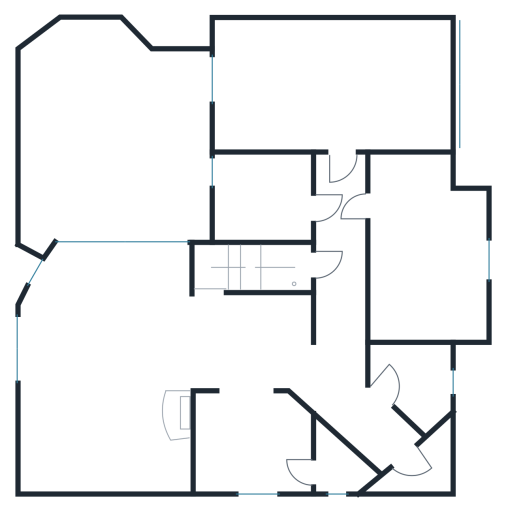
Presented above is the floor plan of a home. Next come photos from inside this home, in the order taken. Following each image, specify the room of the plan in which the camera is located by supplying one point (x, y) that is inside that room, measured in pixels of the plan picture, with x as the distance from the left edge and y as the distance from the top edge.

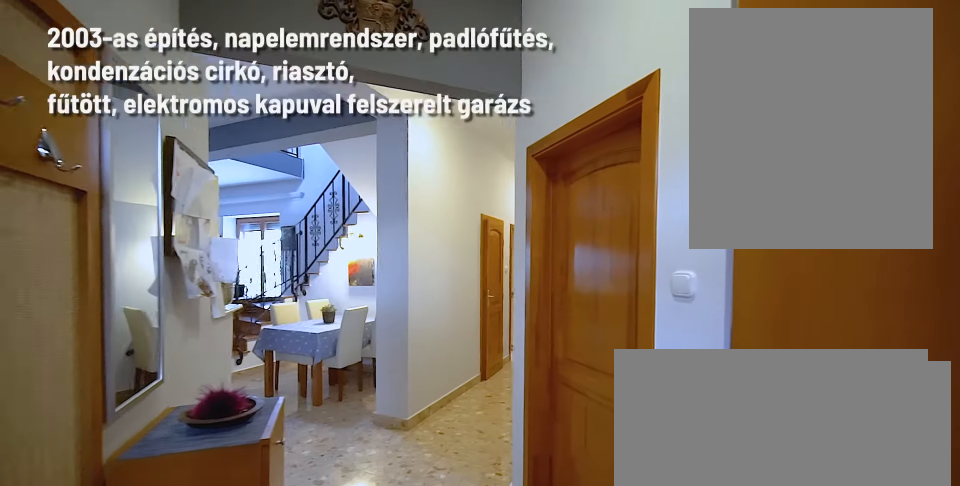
(365, 422)
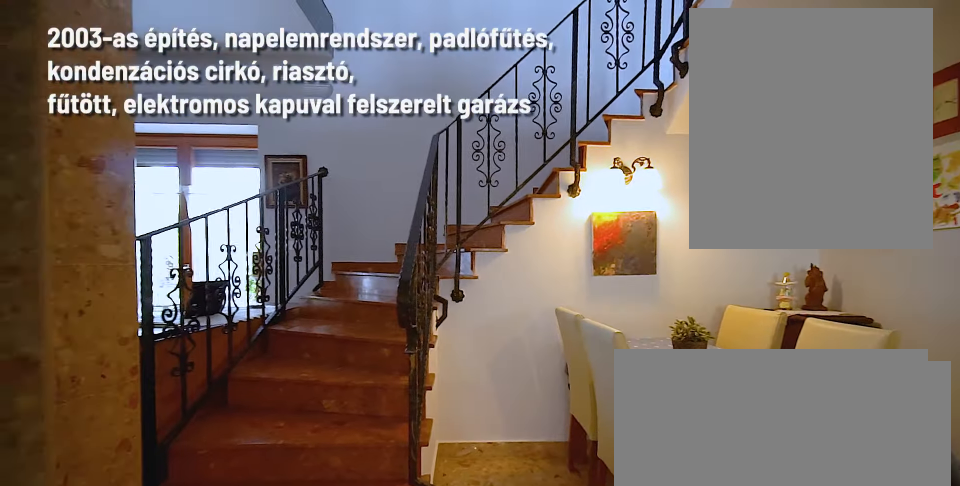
(251, 347)
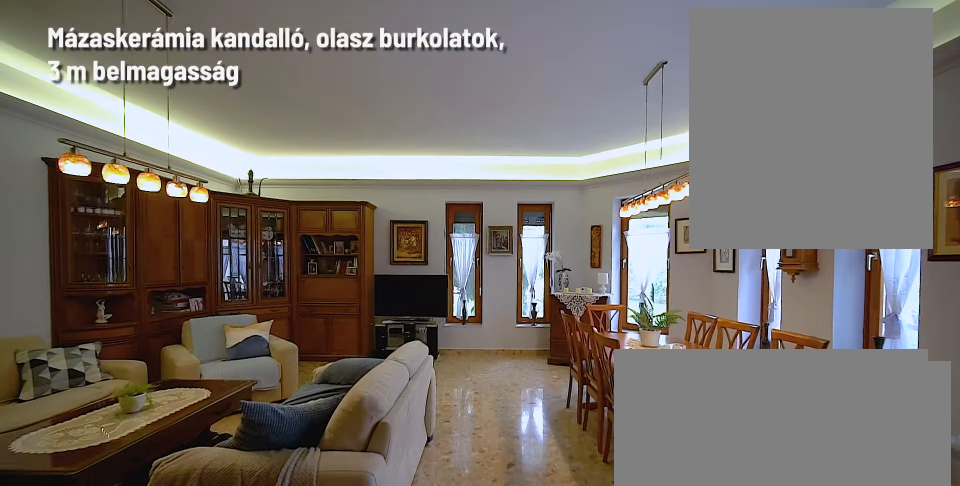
(106, 374)
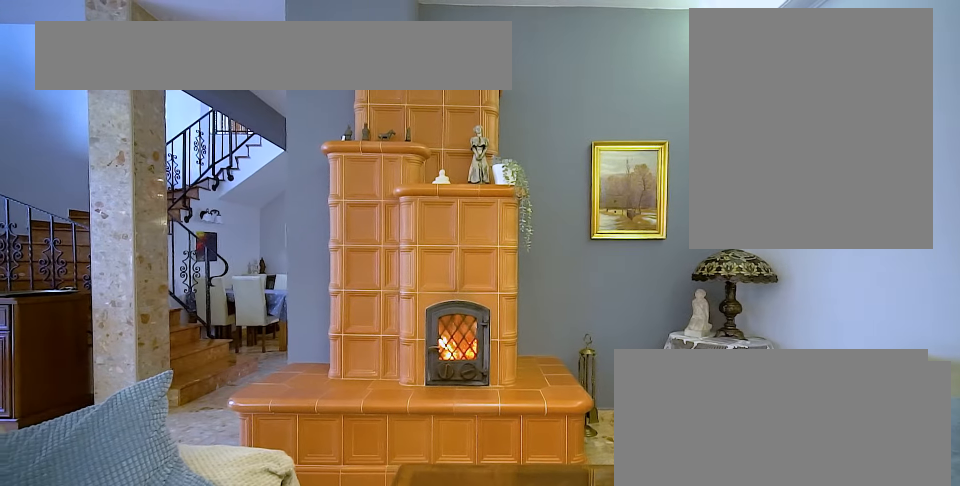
(106, 374)
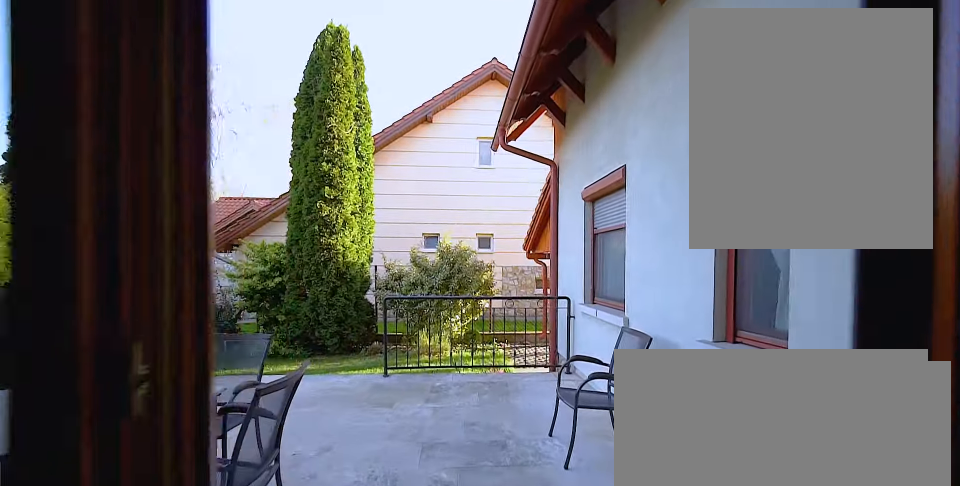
(118, 144)
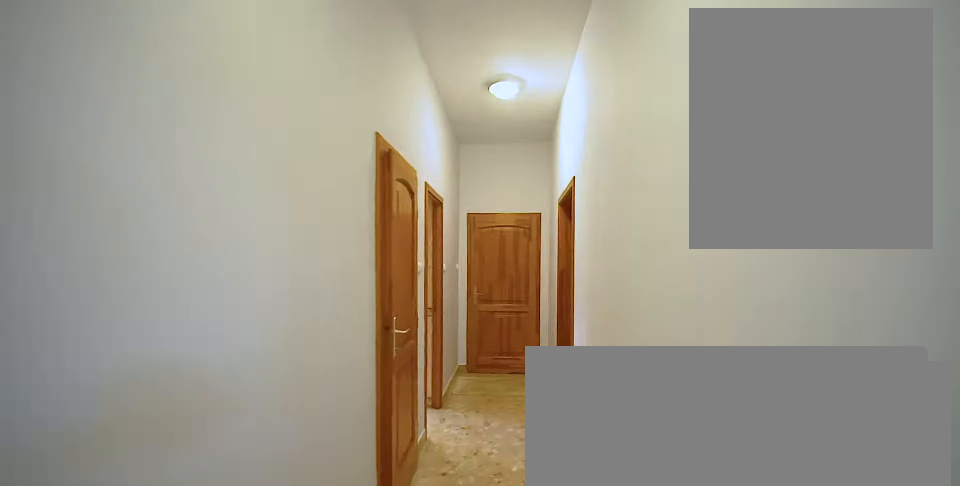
(341, 265)
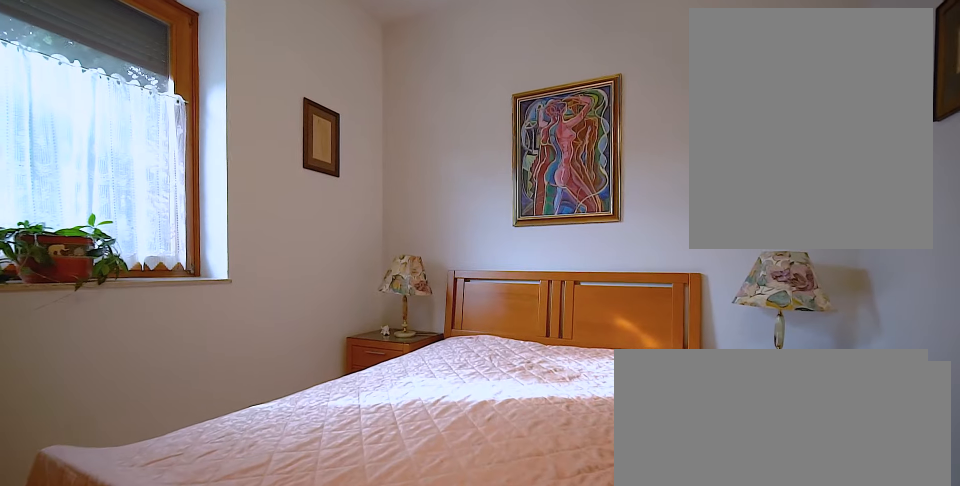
(429, 254)
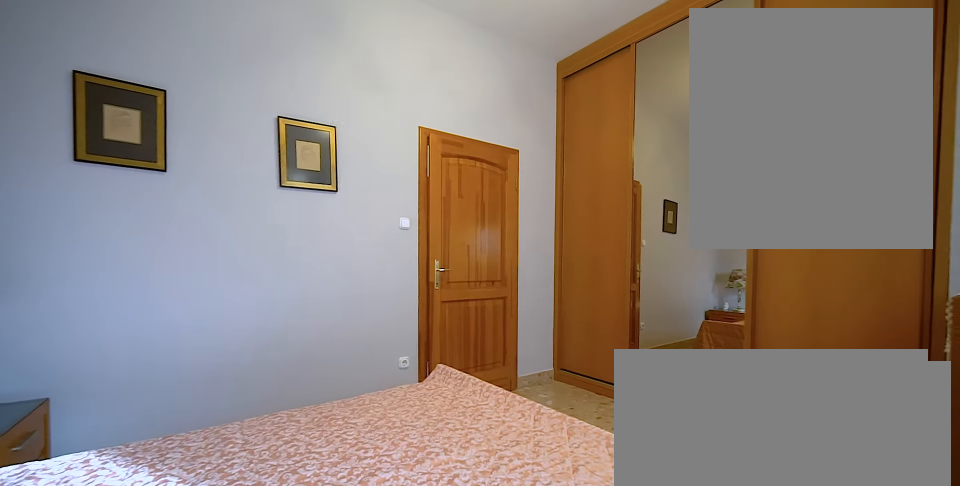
(429, 256)
